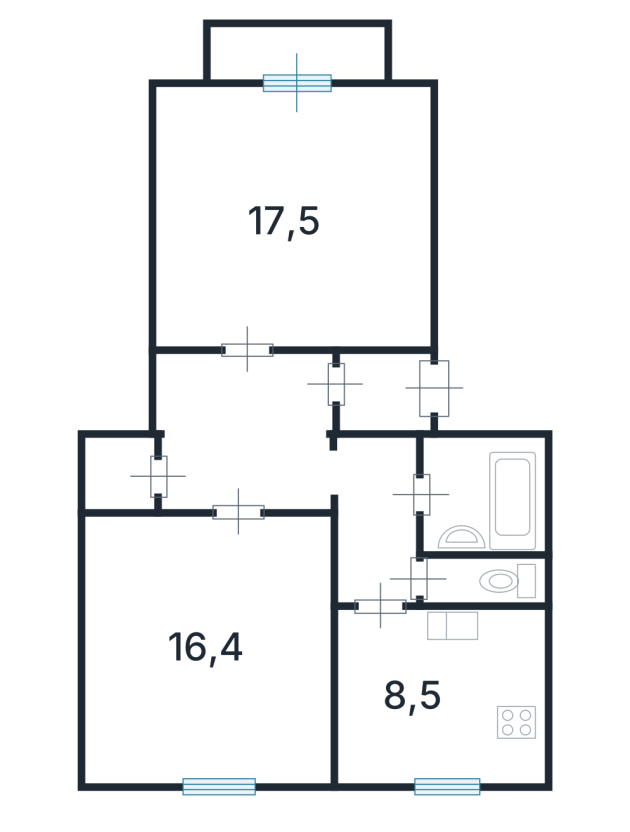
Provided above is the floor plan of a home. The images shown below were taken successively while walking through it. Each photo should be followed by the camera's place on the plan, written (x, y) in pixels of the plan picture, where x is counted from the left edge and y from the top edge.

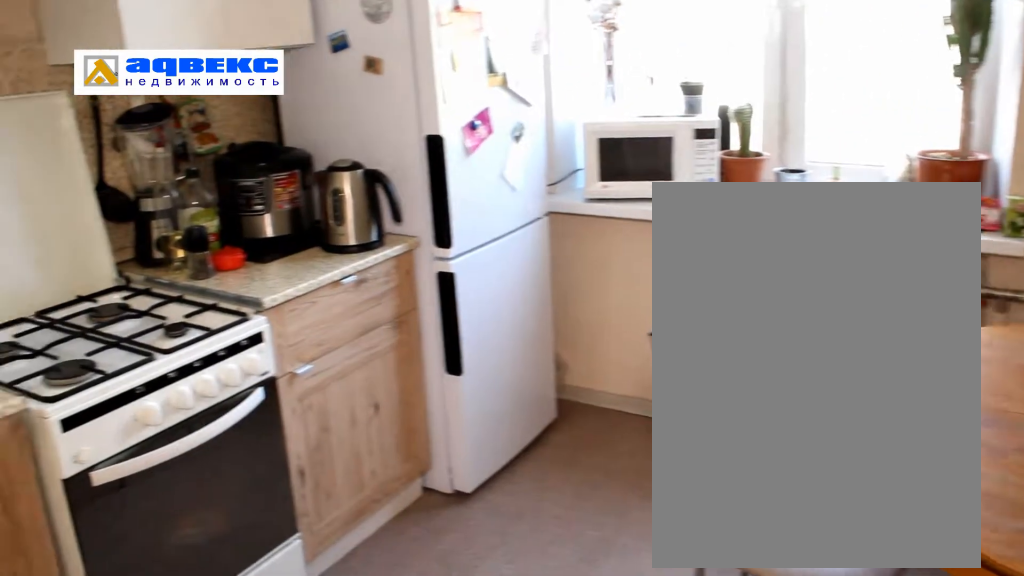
(353, 746)
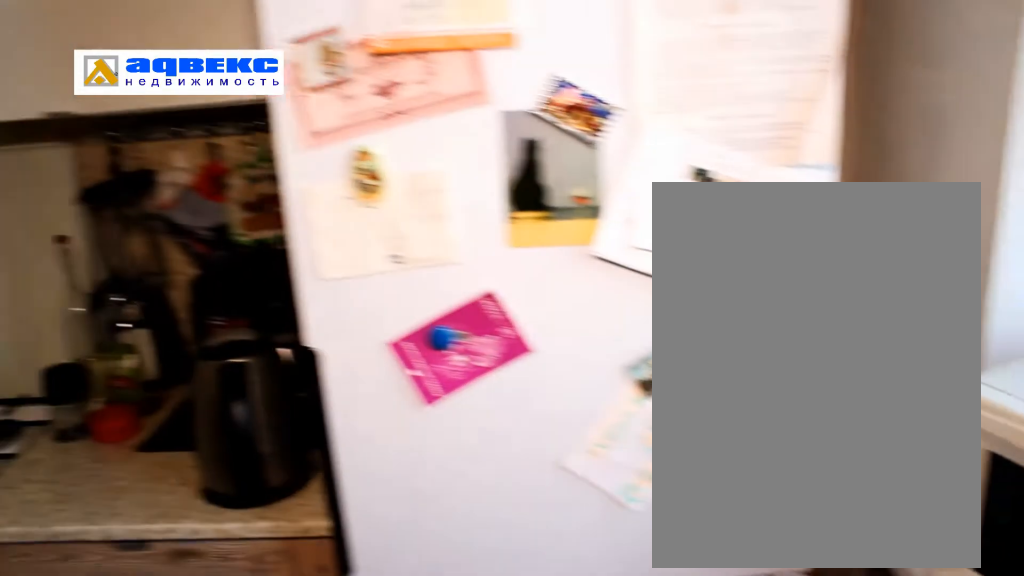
(353, 746)
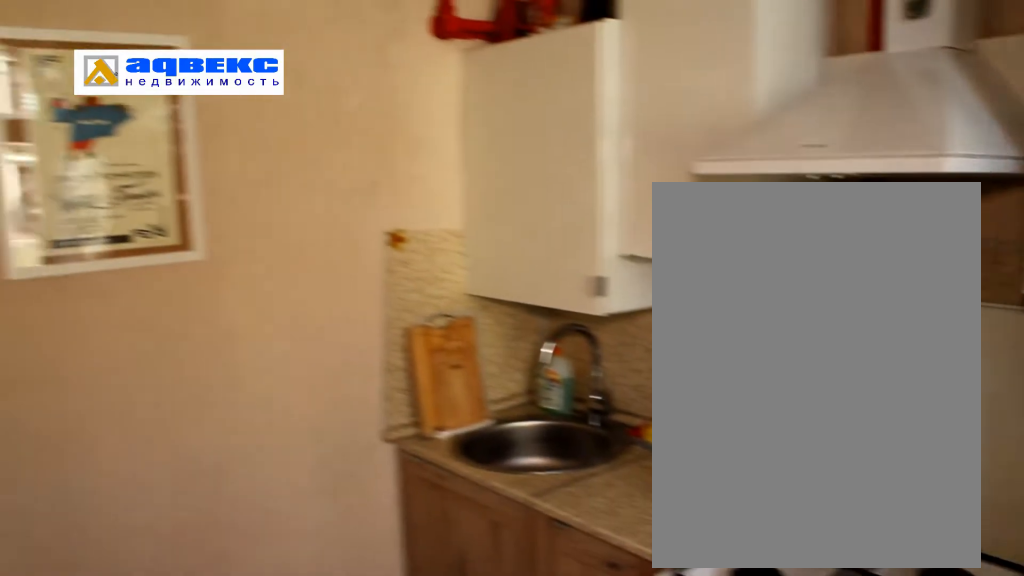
(354, 745)
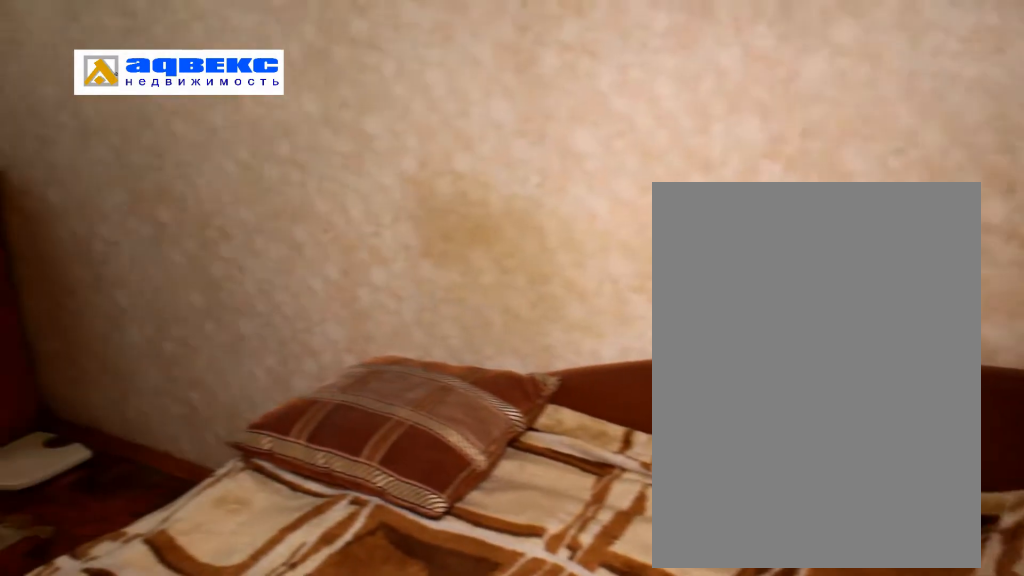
(125, 696)
